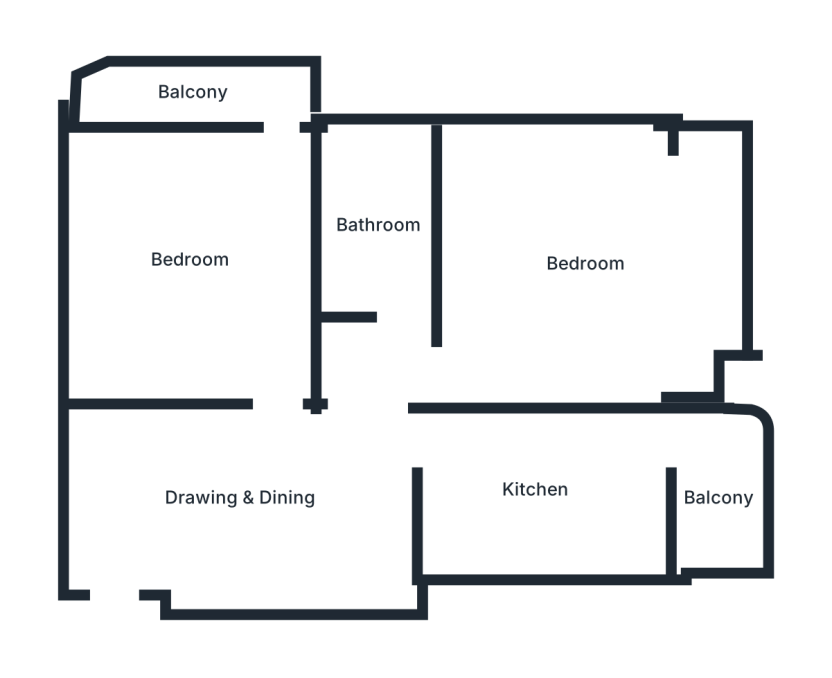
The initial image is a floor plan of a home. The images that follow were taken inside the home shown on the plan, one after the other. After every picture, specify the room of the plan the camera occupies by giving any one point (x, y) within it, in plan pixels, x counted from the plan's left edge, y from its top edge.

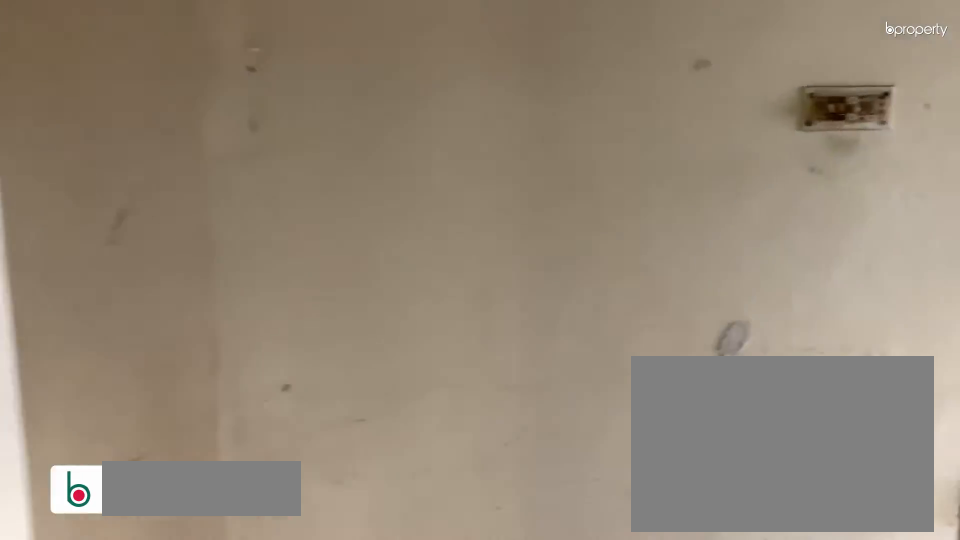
(231, 502)
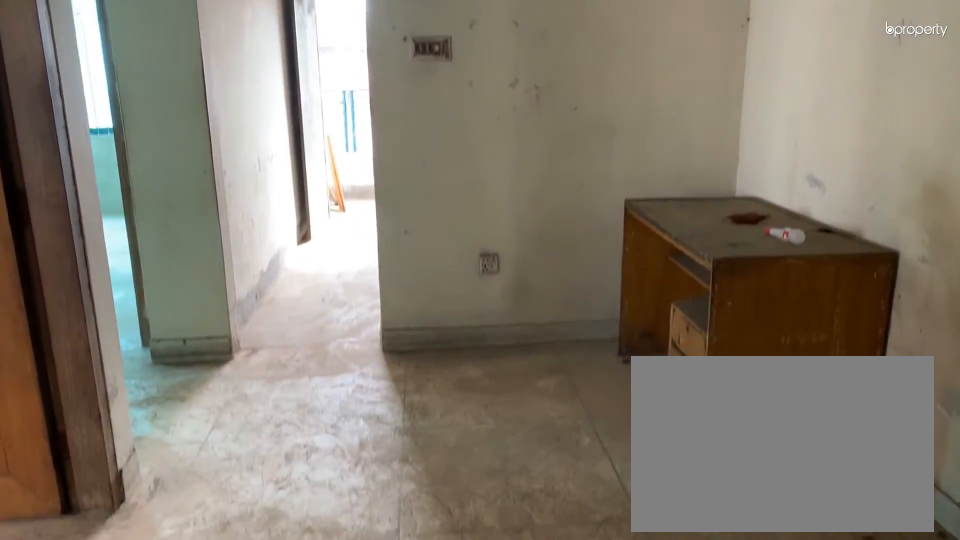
(246, 495)
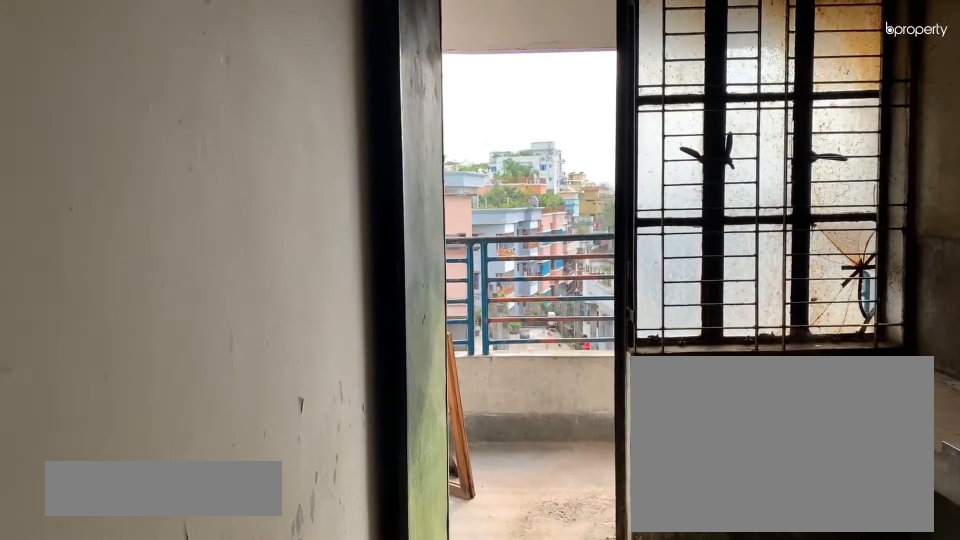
(534, 491)
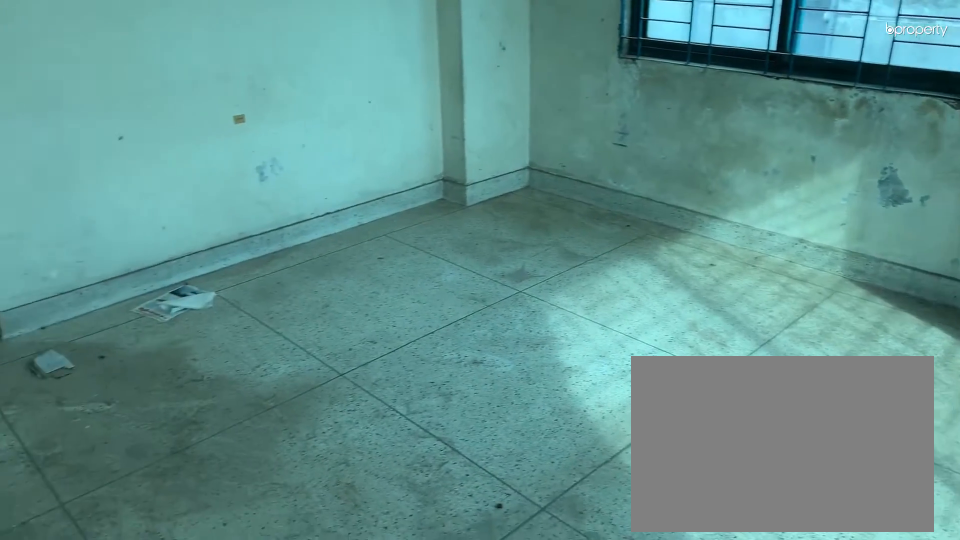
(582, 263)
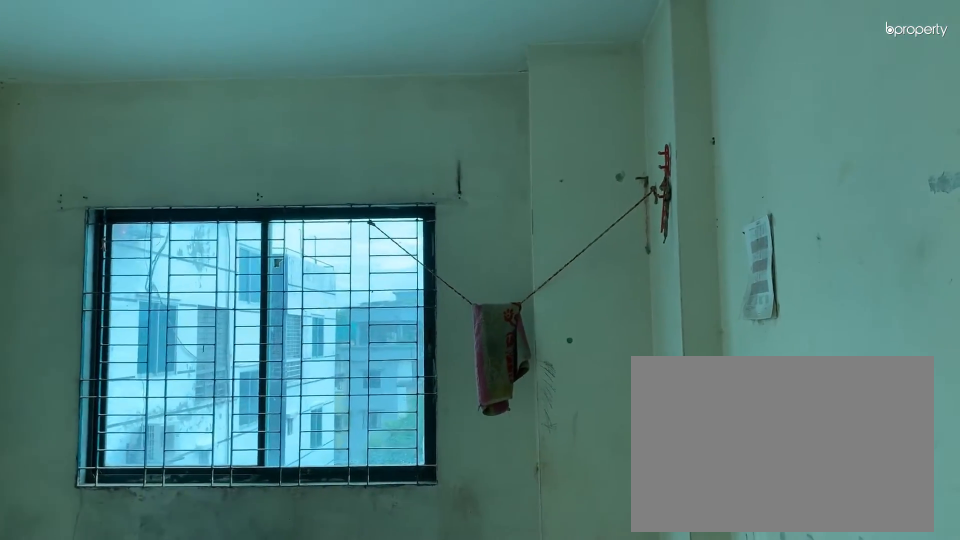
(582, 263)
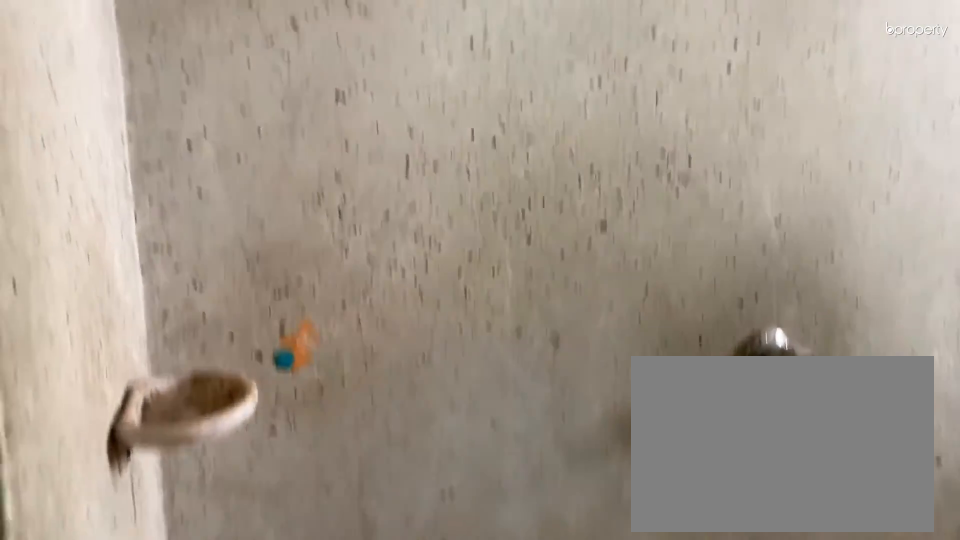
(380, 226)
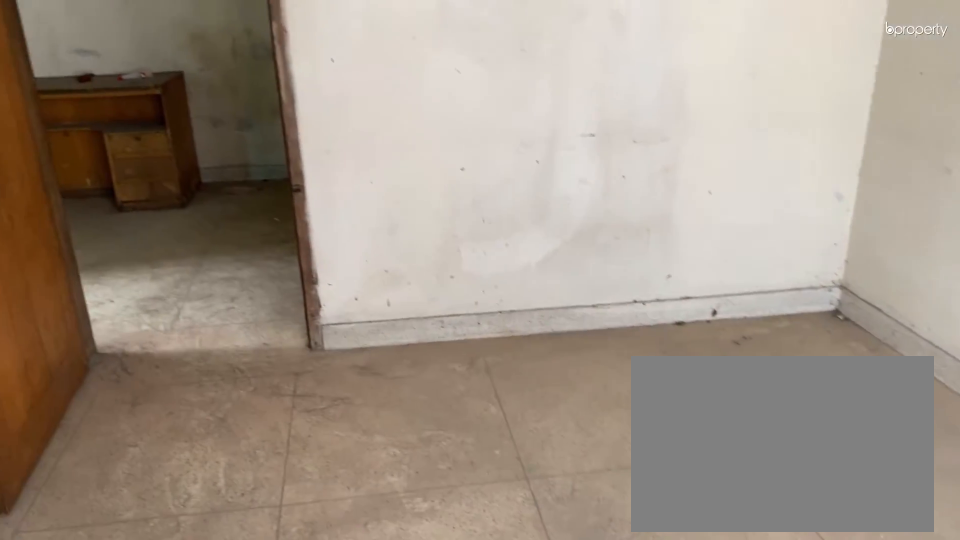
(189, 263)
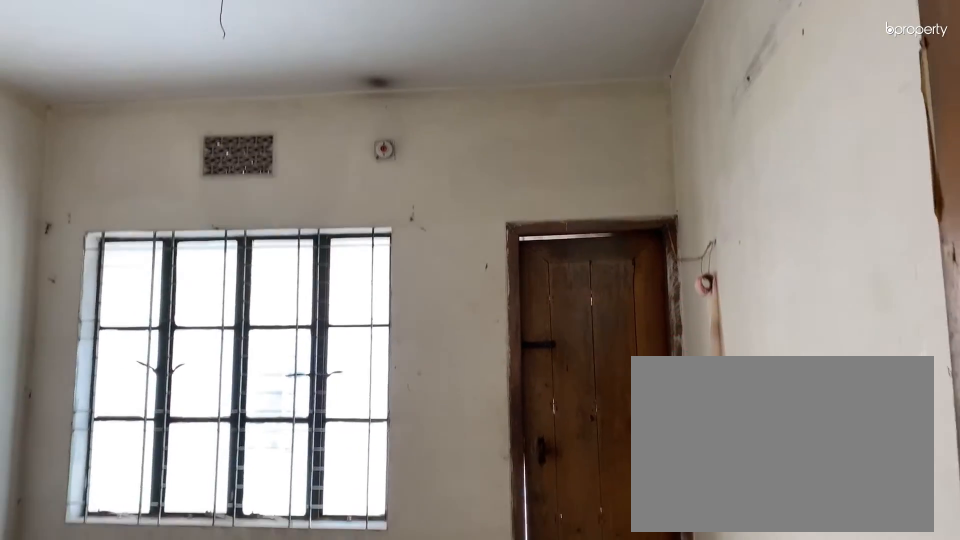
(189, 263)
